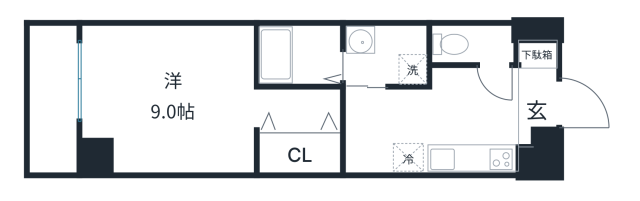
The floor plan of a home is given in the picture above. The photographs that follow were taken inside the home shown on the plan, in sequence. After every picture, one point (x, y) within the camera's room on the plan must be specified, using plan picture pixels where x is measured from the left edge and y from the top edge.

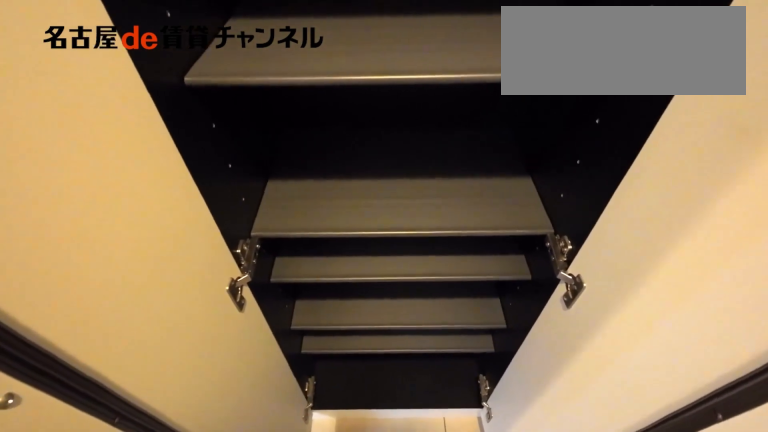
(537, 94)
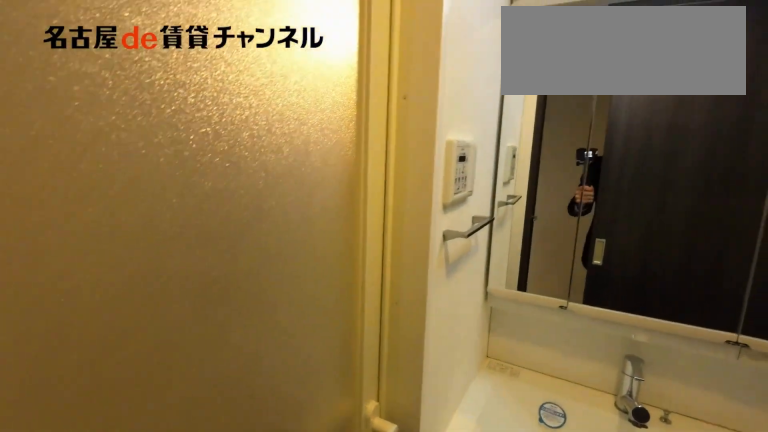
(388, 54)
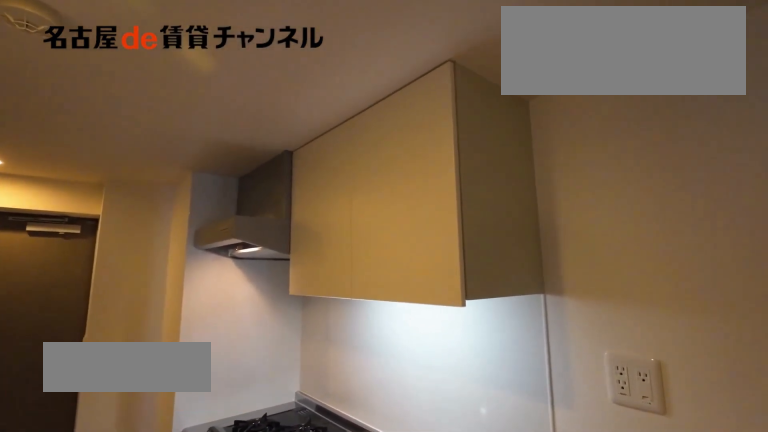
(457, 157)
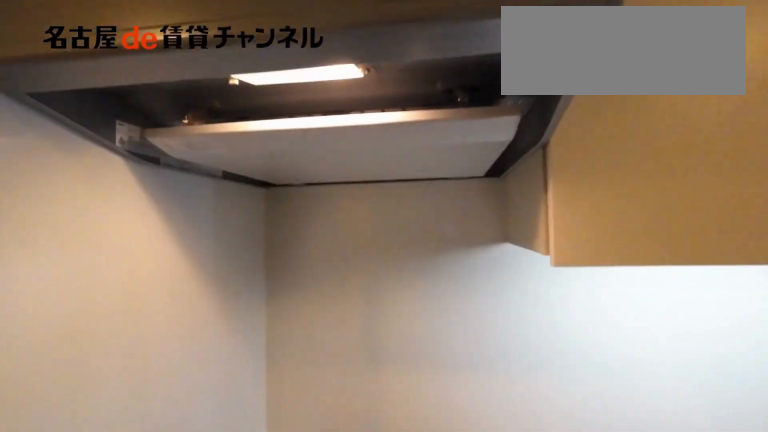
(457, 157)
